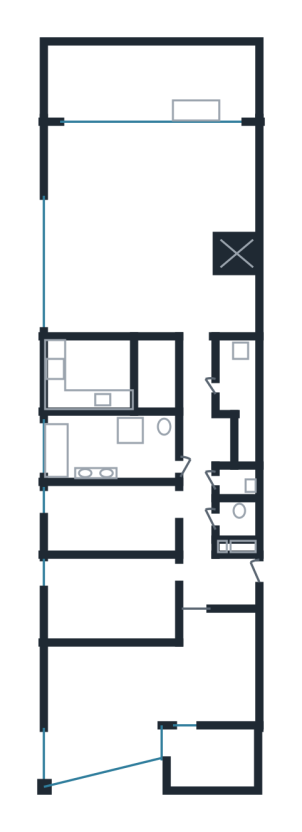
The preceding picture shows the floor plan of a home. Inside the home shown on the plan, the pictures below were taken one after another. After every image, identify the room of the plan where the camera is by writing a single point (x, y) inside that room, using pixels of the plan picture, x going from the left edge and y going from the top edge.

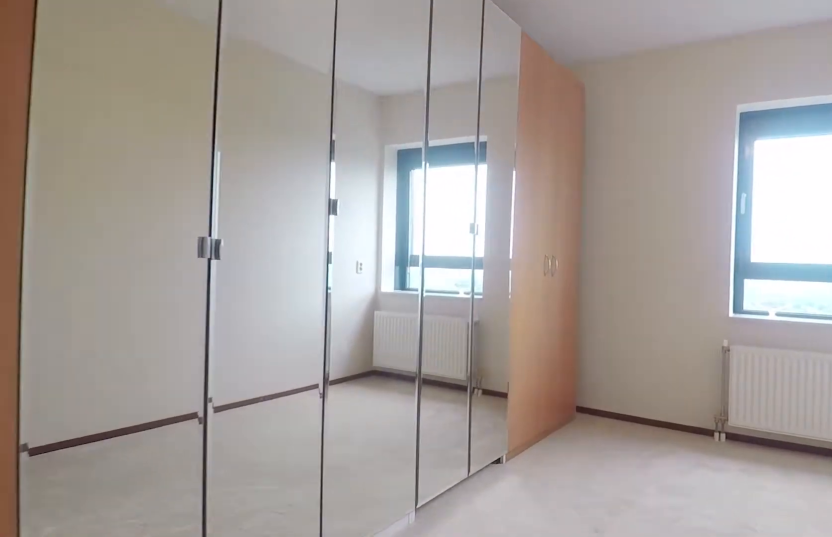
(112, 602)
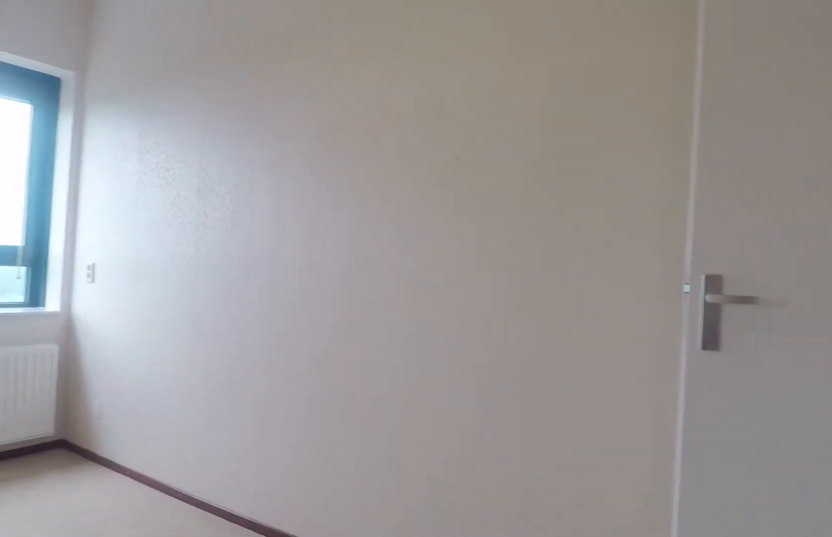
(112, 602)
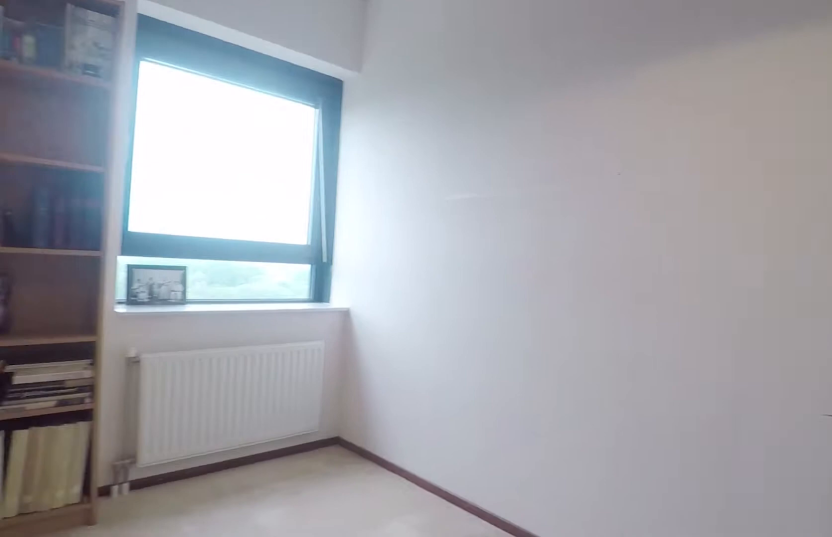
(112, 514)
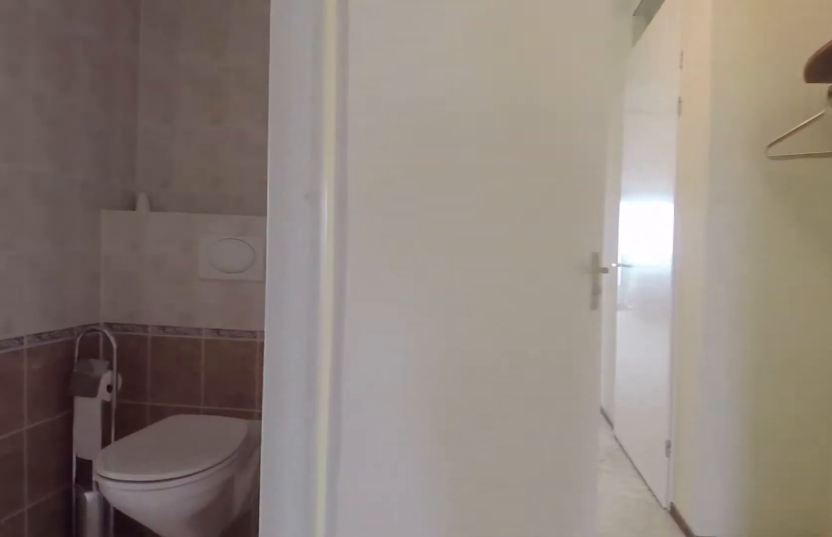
(205, 491)
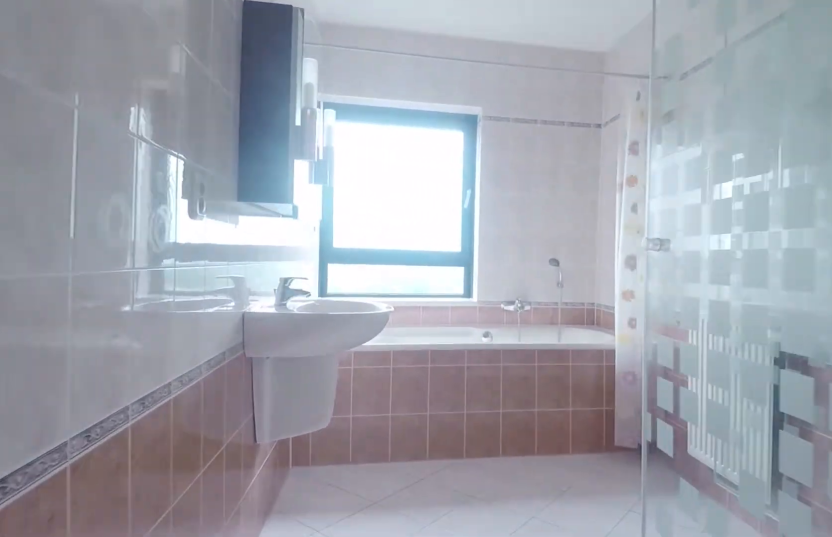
(113, 448)
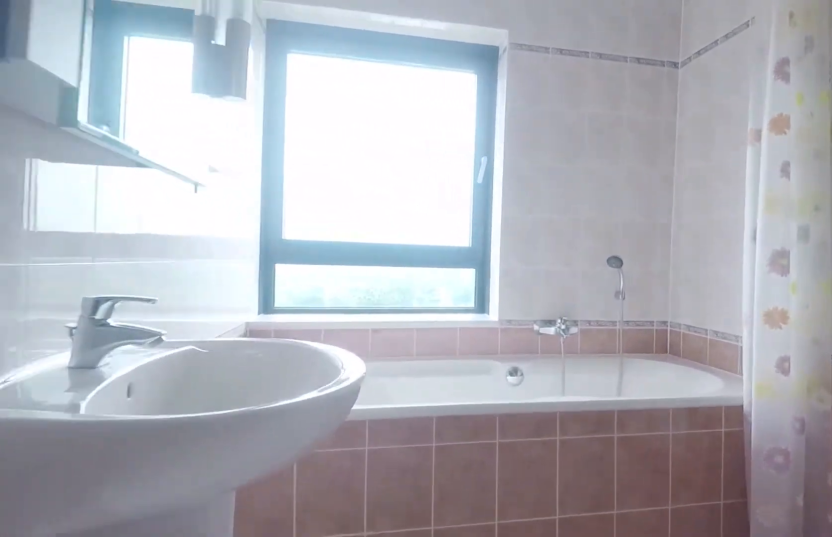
(113, 448)
